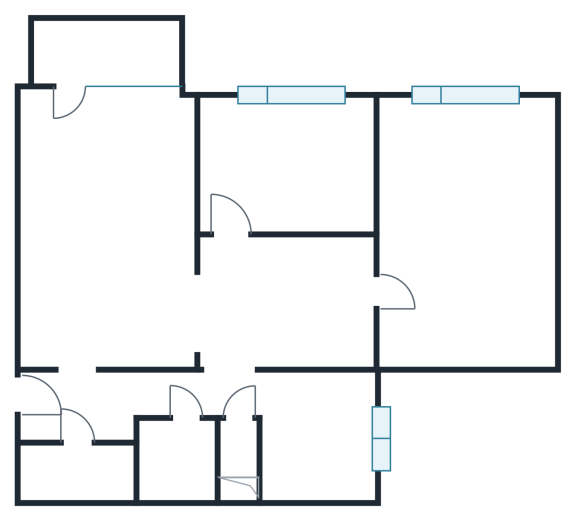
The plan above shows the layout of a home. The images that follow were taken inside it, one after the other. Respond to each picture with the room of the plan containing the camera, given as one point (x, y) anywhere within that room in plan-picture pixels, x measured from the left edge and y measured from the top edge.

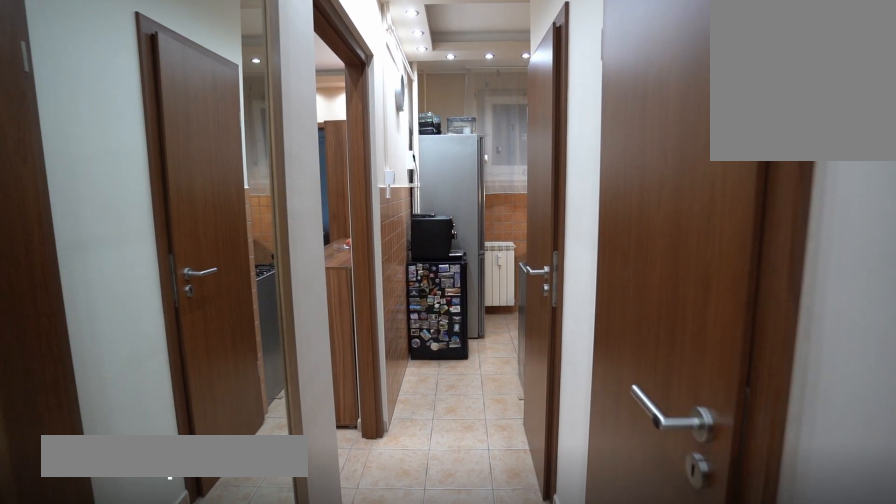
(96, 407)
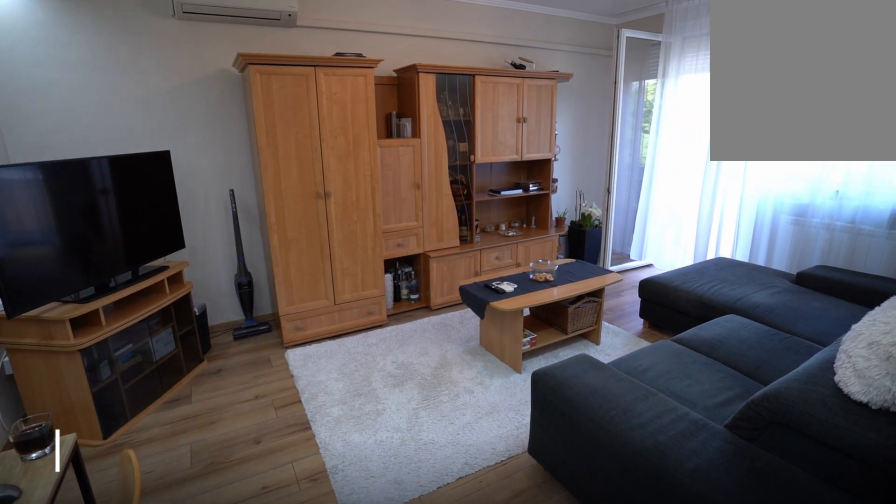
(97, 226)
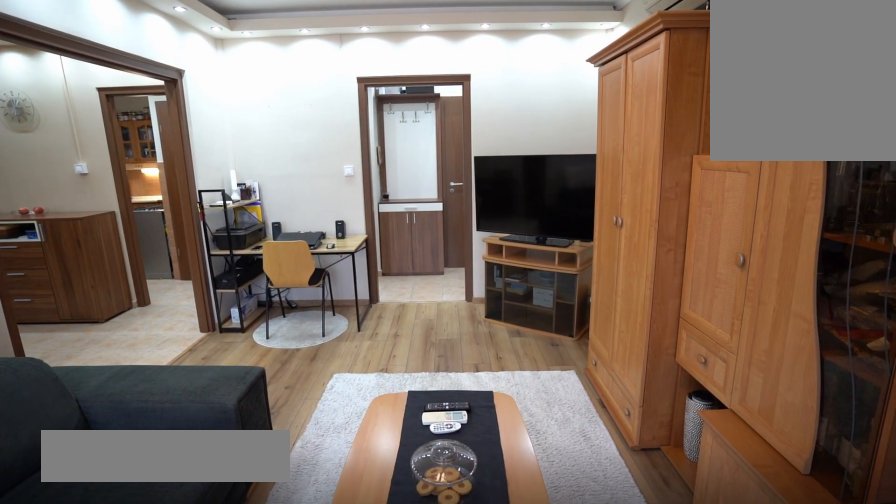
(97, 226)
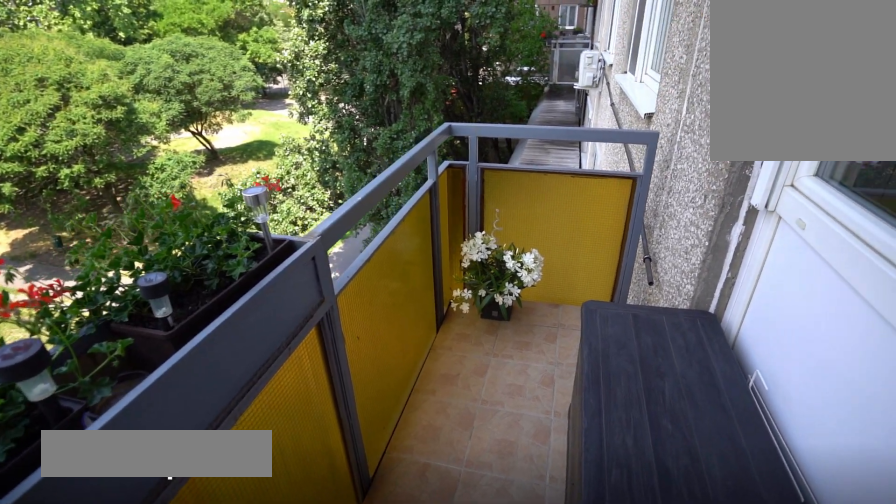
(97, 53)
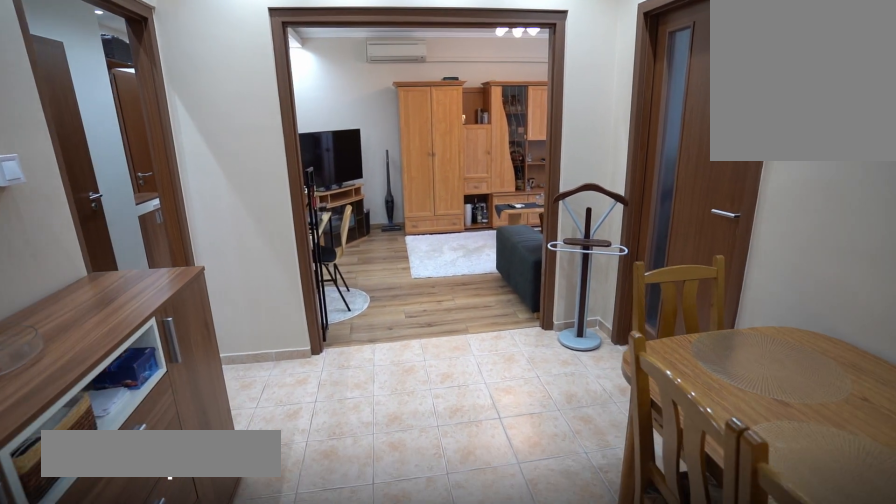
(288, 298)
